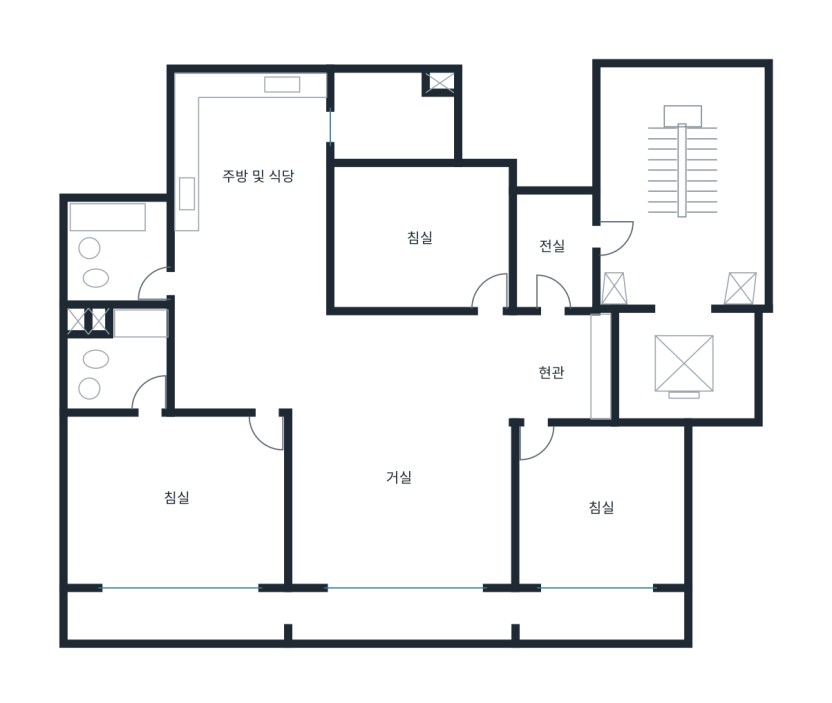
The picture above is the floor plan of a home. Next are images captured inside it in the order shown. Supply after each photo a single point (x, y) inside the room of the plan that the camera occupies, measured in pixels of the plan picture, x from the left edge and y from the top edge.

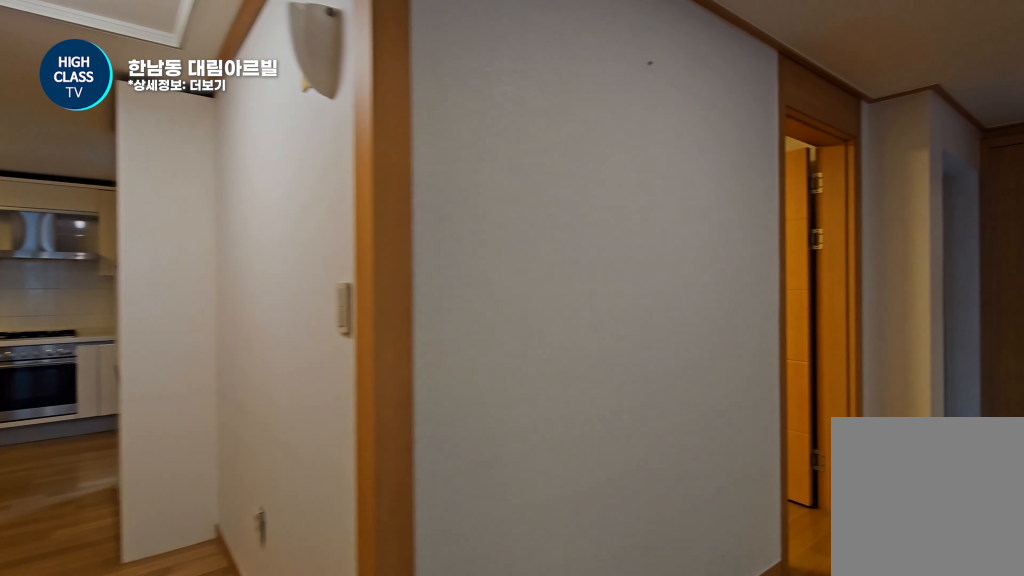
(341, 364)
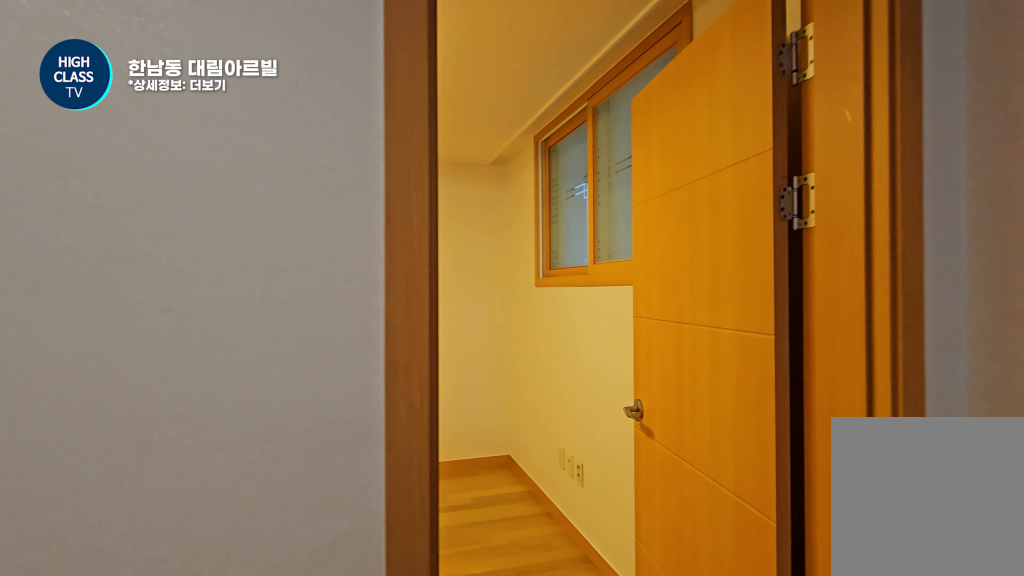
(341, 364)
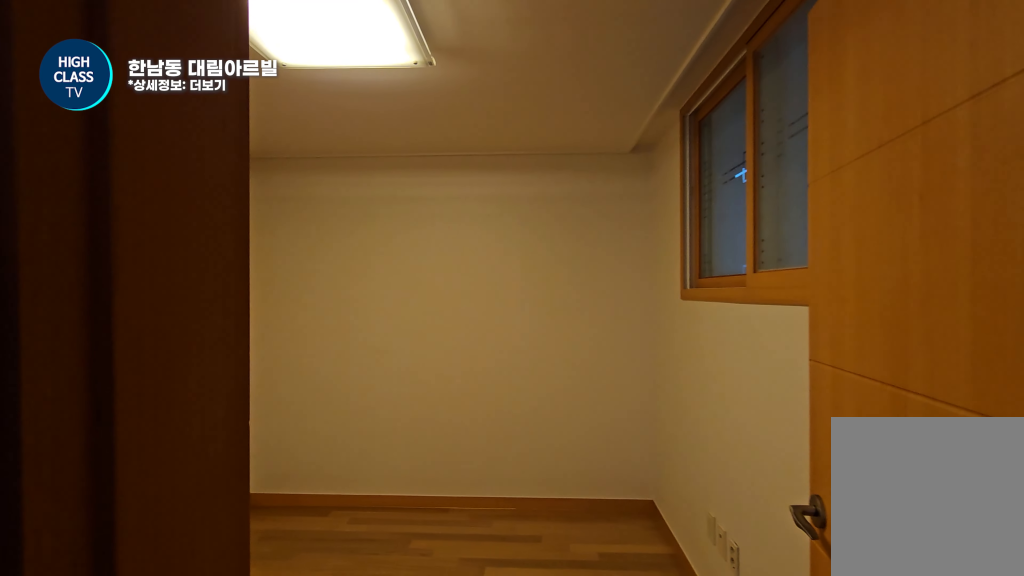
(420, 232)
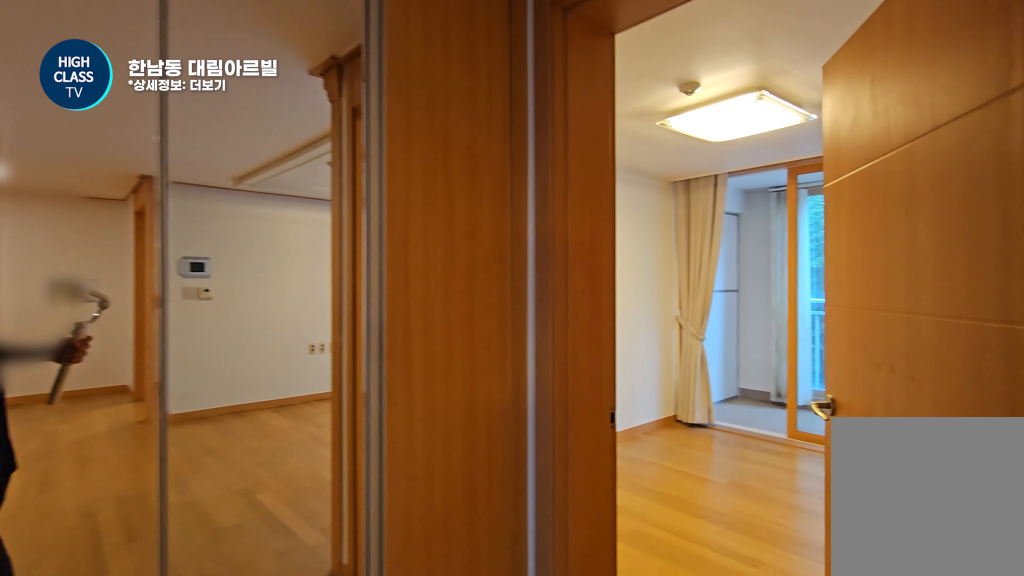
(387, 355)
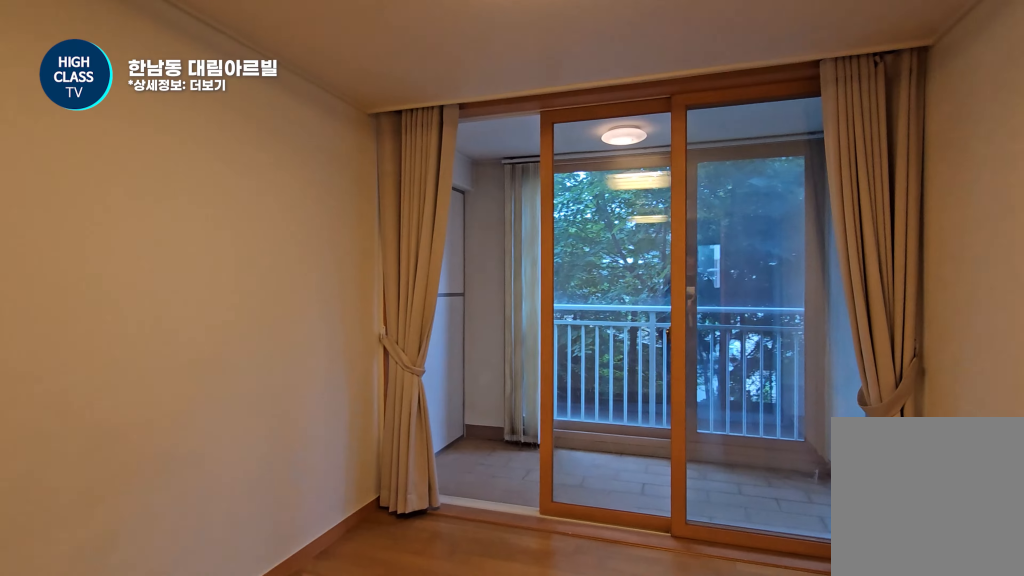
(602, 506)
